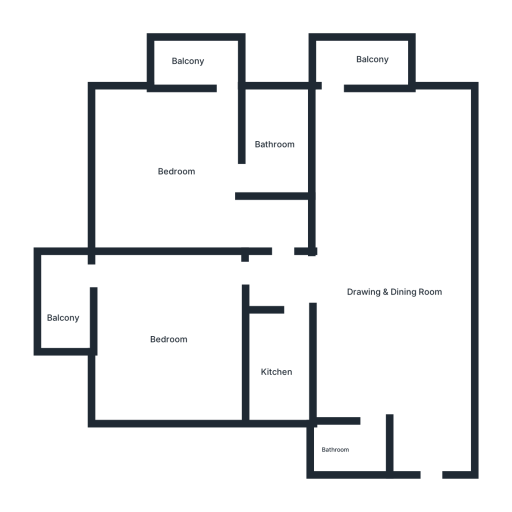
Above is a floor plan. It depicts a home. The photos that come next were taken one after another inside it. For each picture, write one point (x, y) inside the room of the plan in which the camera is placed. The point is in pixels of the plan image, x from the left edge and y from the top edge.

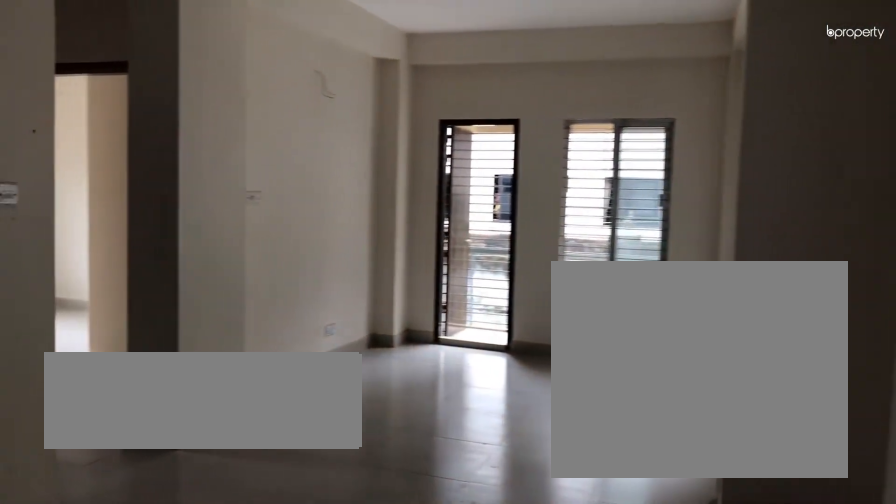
(428, 445)
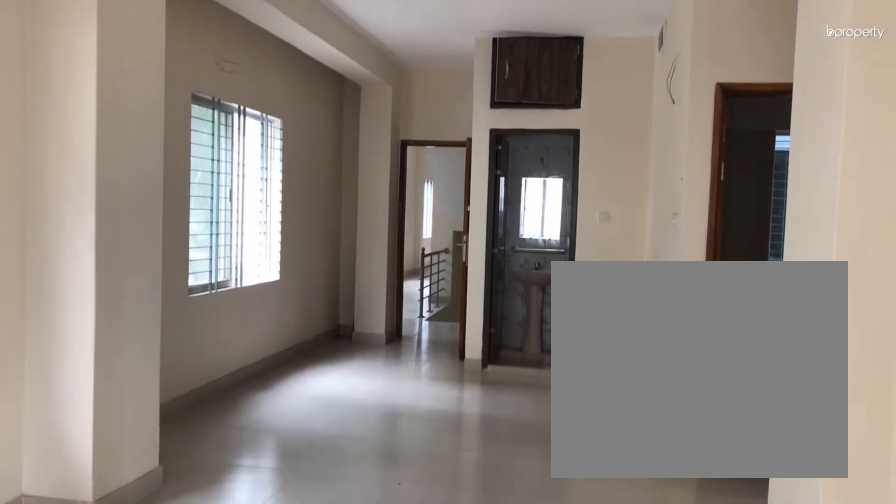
(396, 271)
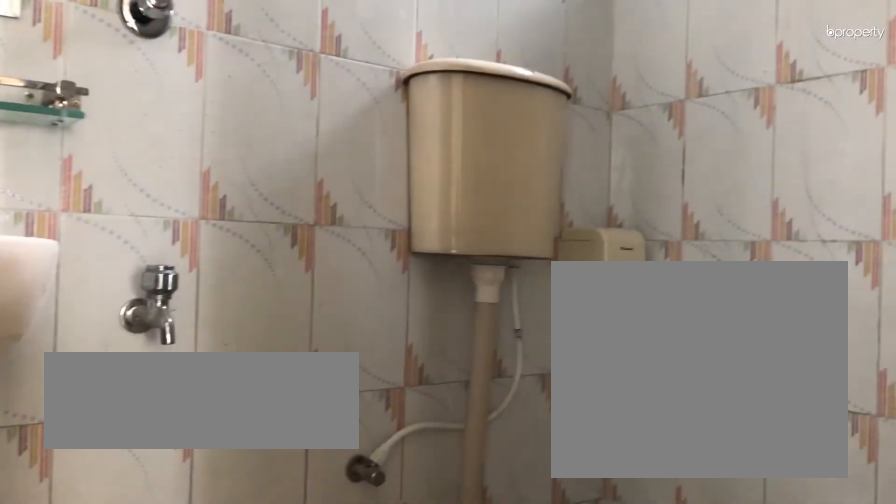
(351, 444)
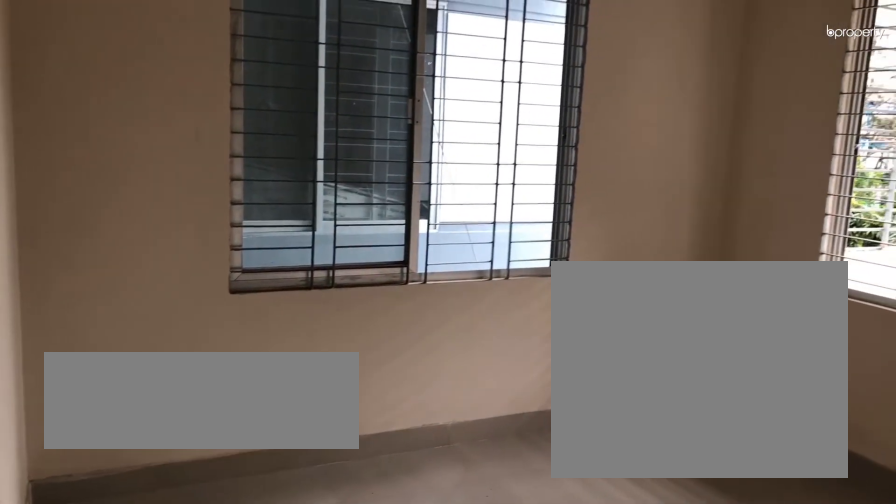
(170, 334)
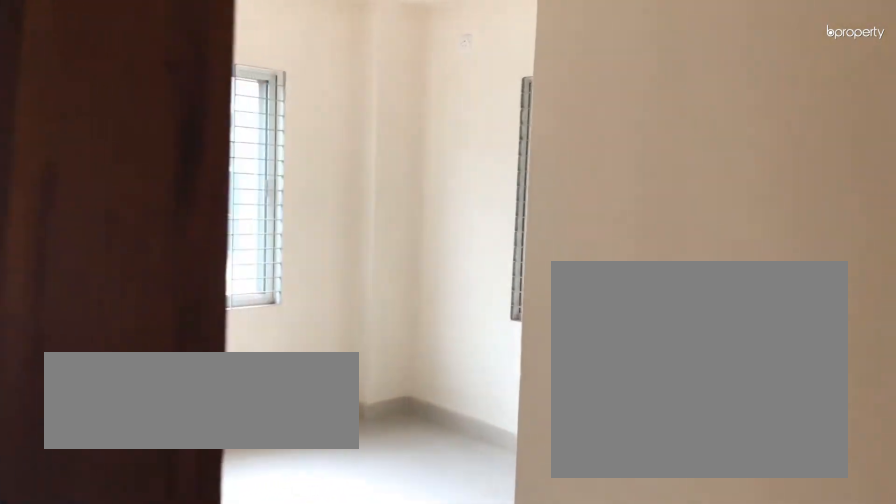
(271, 236)
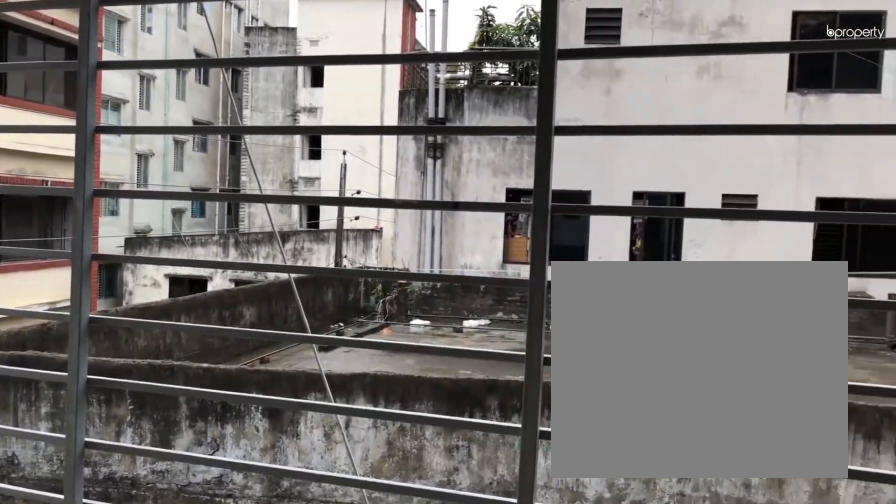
(188, 62)
